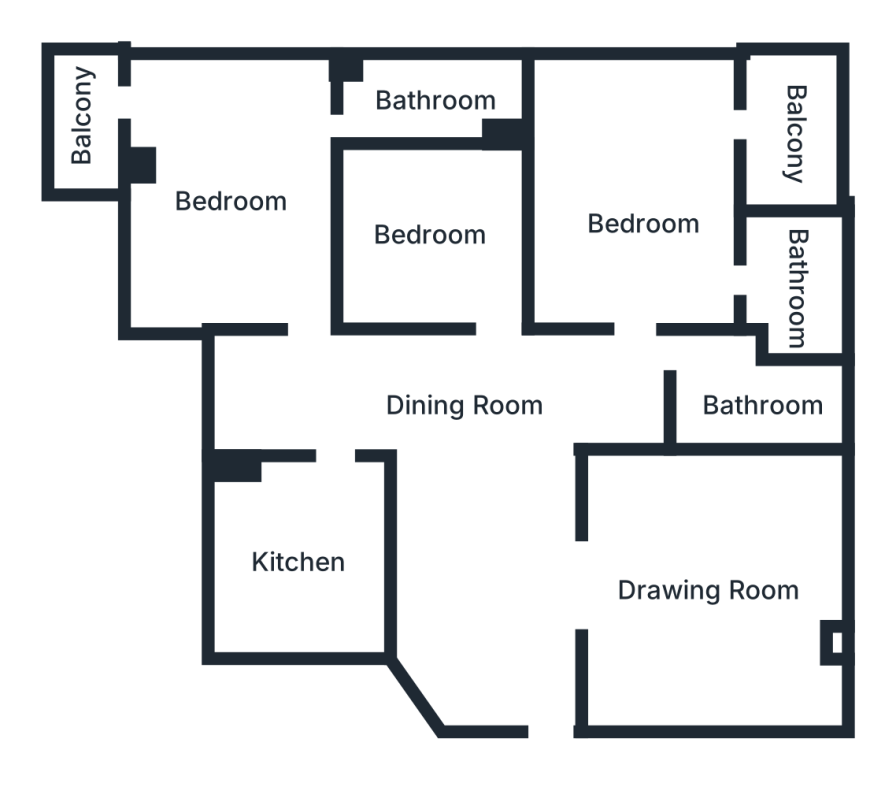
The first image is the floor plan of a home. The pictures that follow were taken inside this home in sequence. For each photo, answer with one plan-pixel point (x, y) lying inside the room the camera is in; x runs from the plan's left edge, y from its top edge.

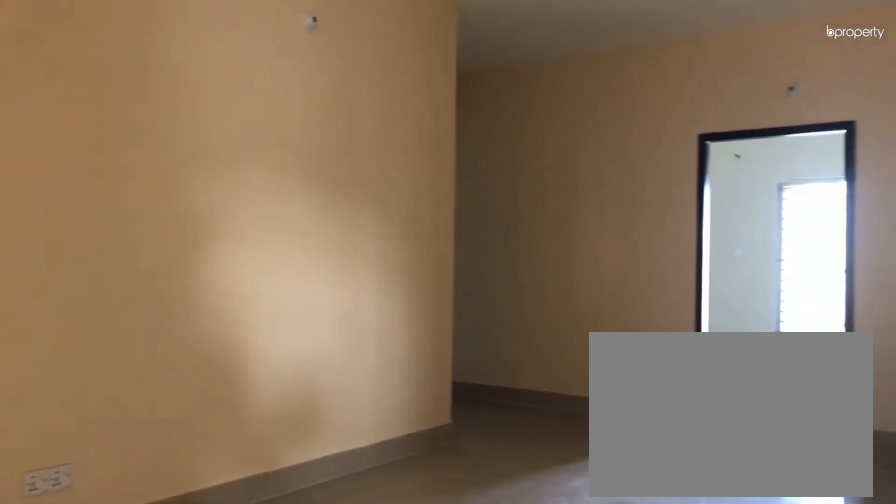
(471, 407)
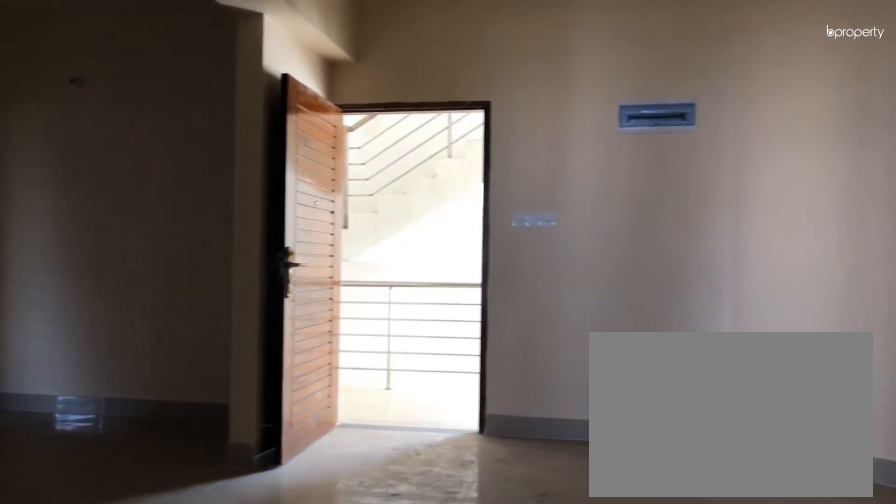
(470, 407)
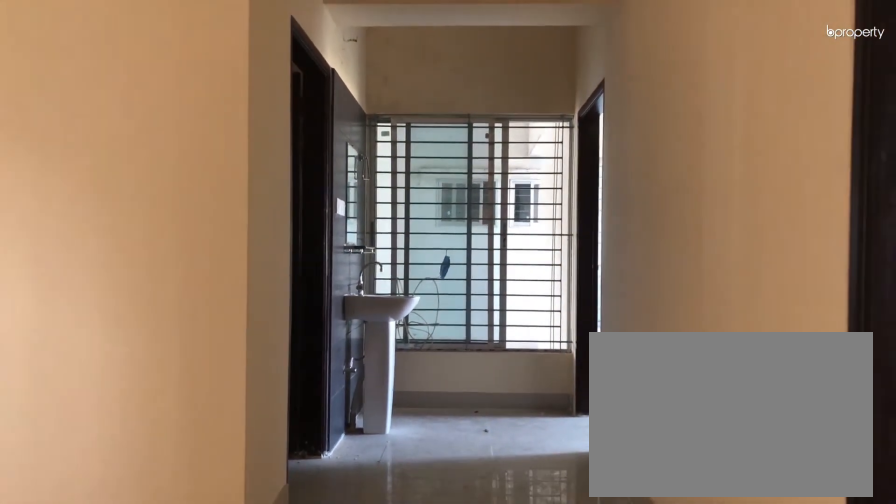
(470, 407)
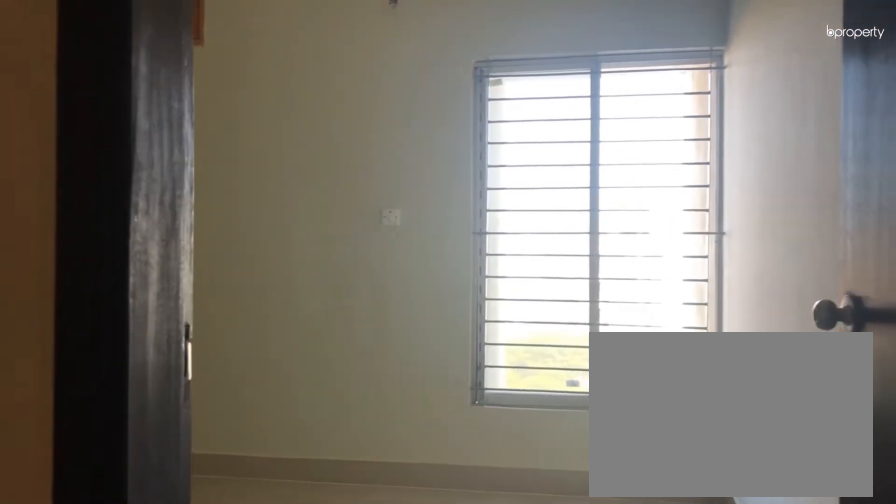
(430, 232)
